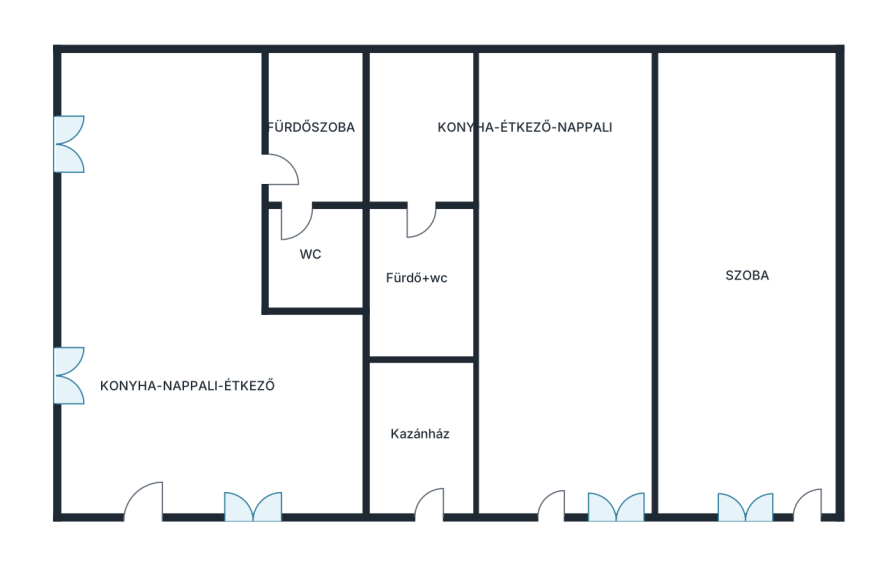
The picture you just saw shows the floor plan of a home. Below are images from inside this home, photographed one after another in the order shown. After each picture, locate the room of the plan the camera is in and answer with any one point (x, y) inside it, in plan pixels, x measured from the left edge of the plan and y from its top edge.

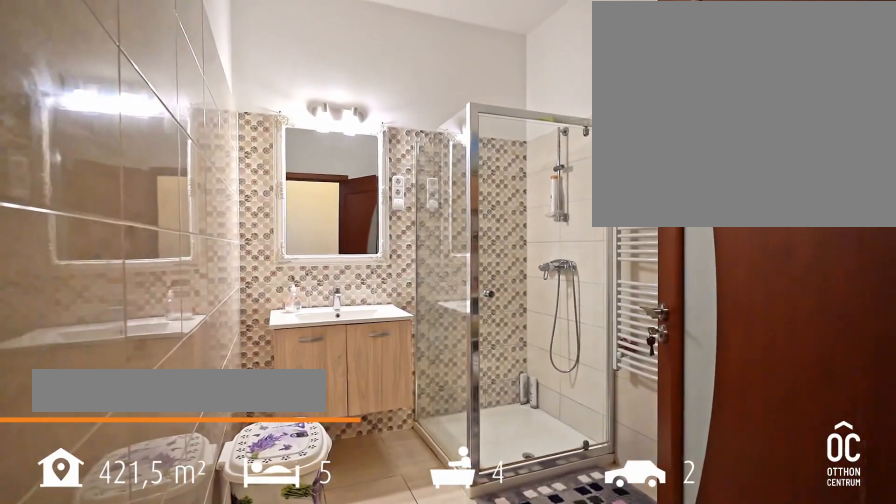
(416, 282)
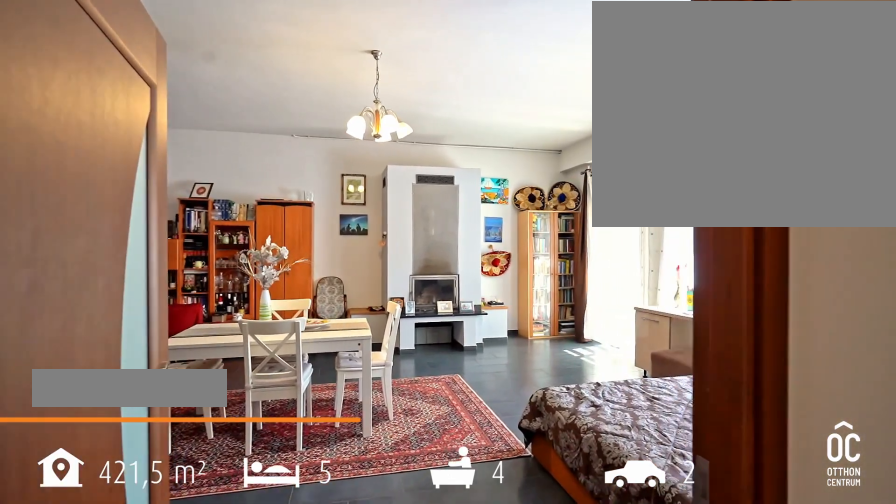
(742, 276)
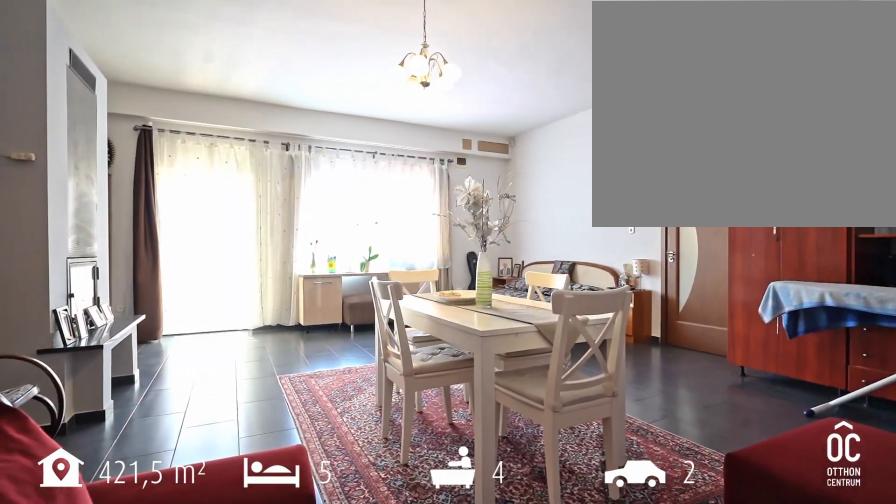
(742, 276)
